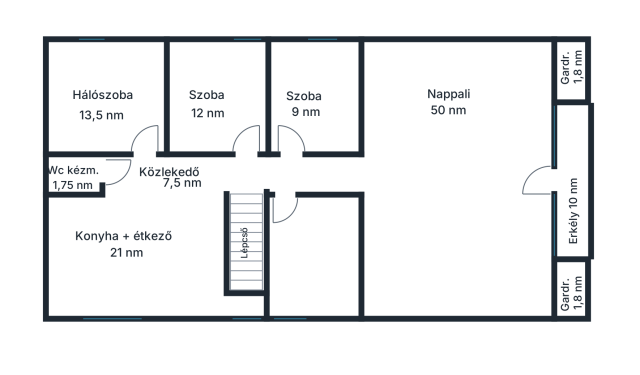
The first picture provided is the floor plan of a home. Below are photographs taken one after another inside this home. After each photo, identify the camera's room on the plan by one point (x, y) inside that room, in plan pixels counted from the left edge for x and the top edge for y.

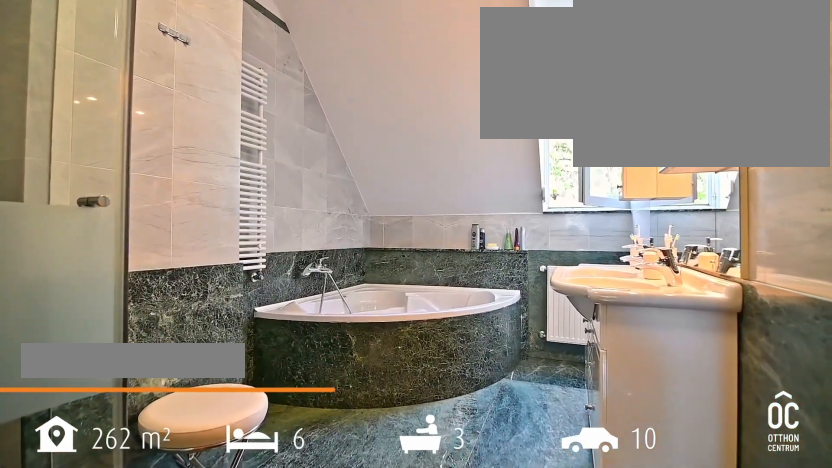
(313, 256)
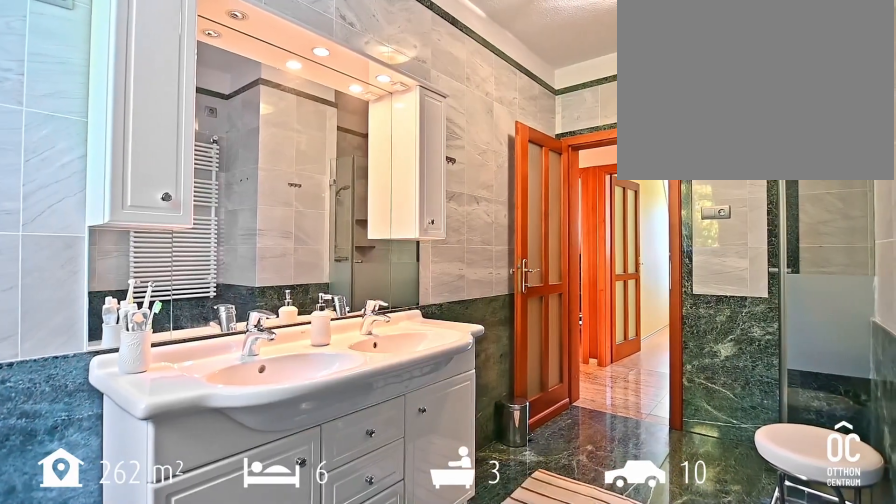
(313, 256)
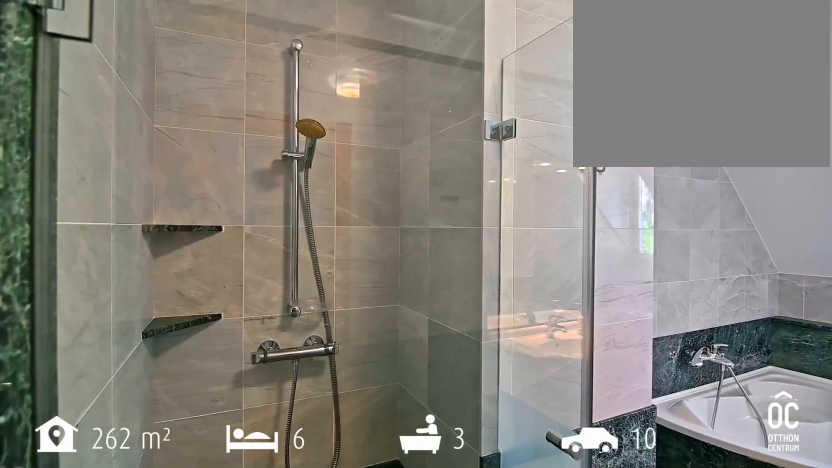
(313, 256)
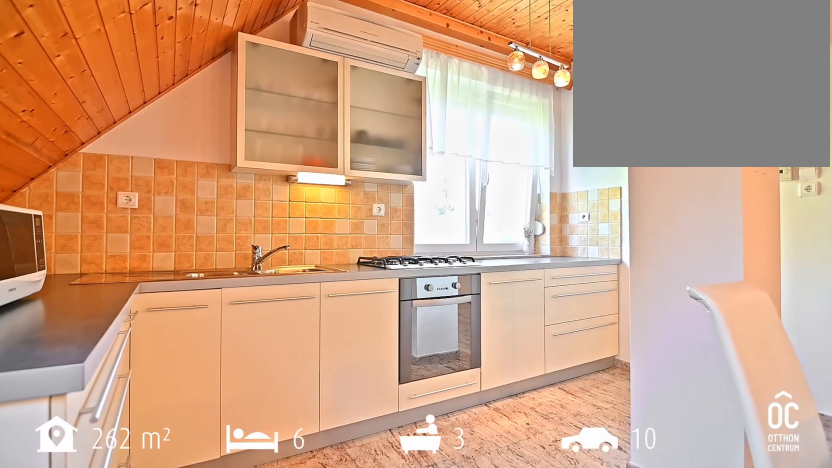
(131, 243)
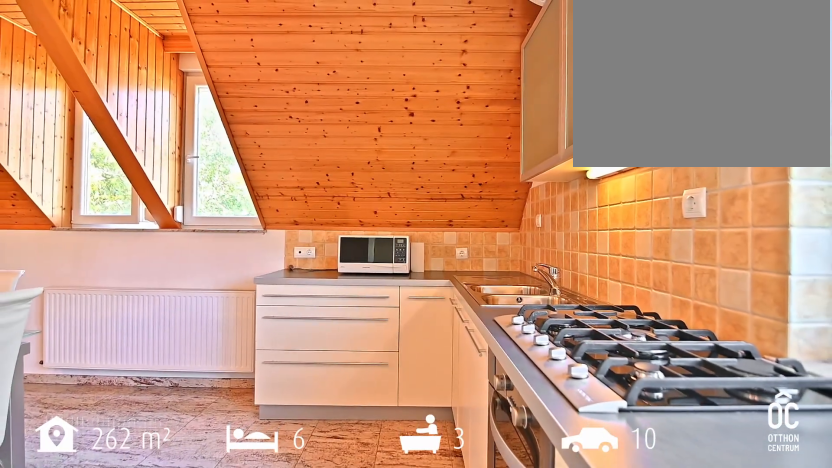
(130, 243)
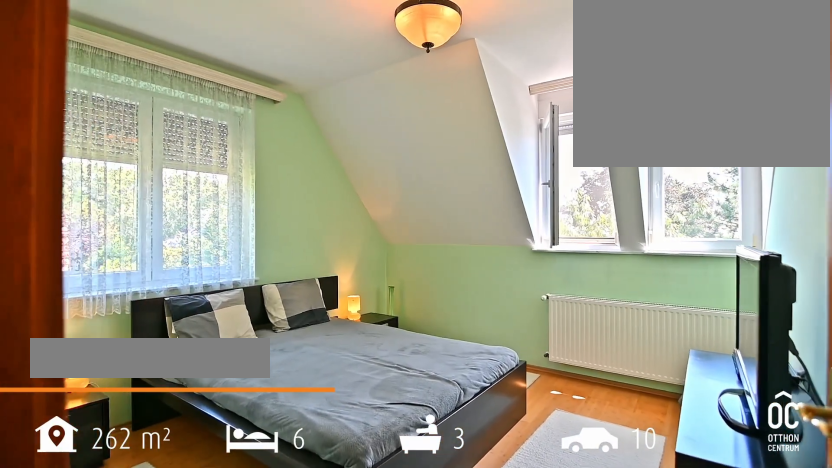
(105, 100)
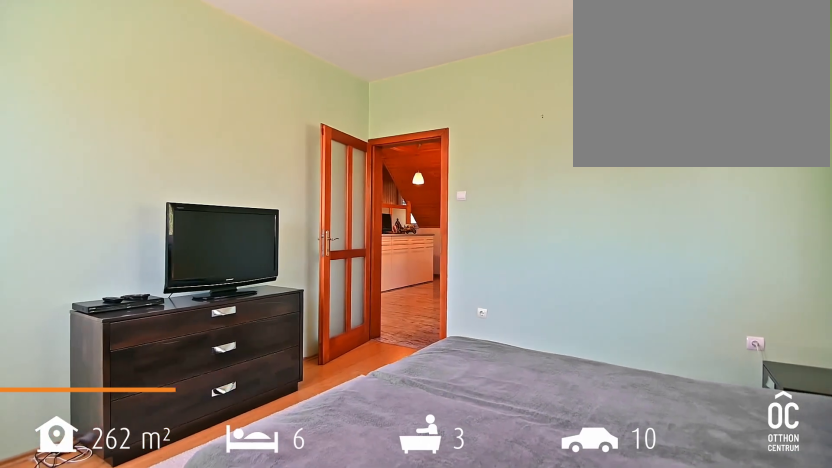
(105, 100)
